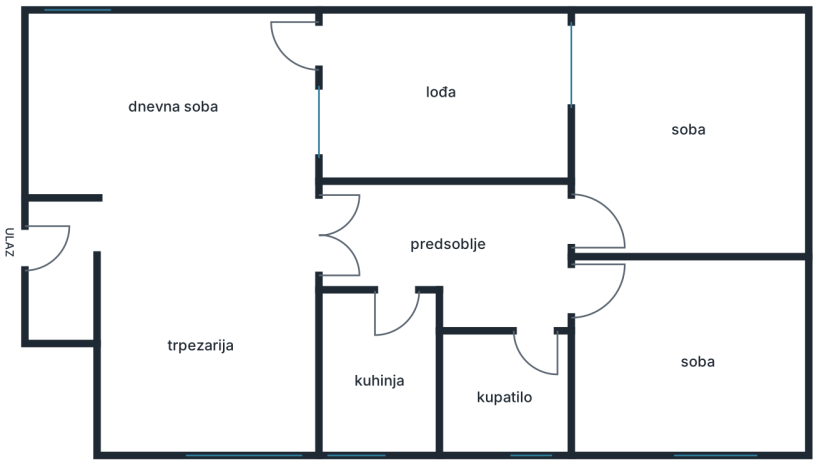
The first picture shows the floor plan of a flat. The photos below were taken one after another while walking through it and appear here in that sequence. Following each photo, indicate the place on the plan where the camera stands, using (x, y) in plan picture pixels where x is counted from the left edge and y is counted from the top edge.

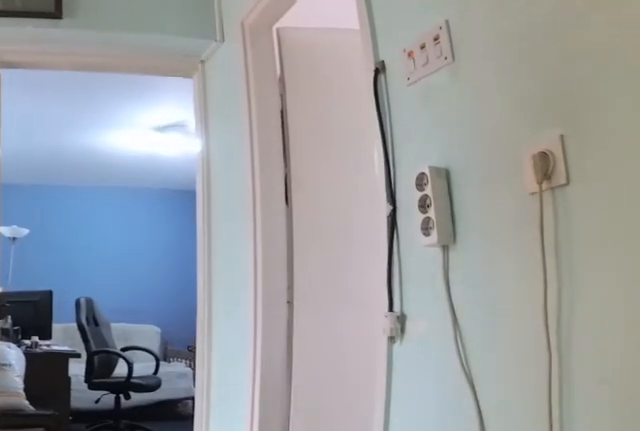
(412, 252)
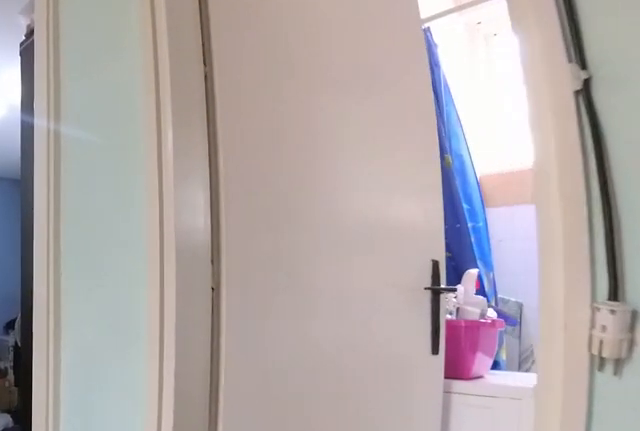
(466, 281)
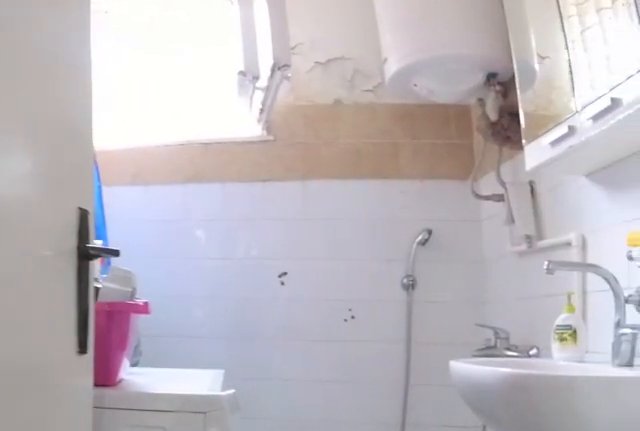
(515, 288)
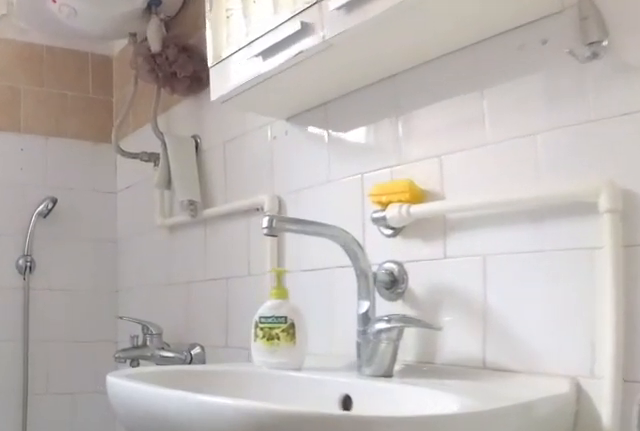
(530, 330)
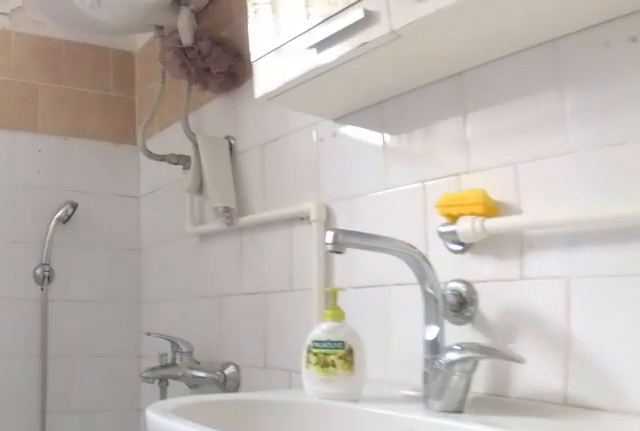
(528, 342)
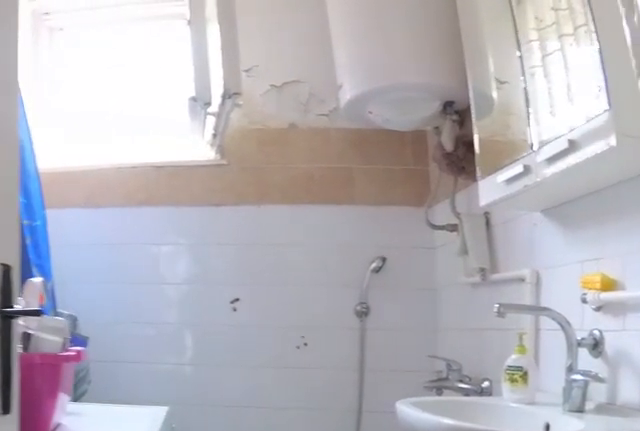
(525, 312)
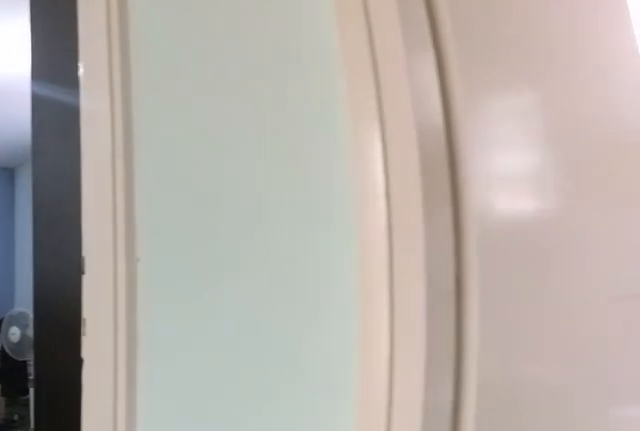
(507, 294)
